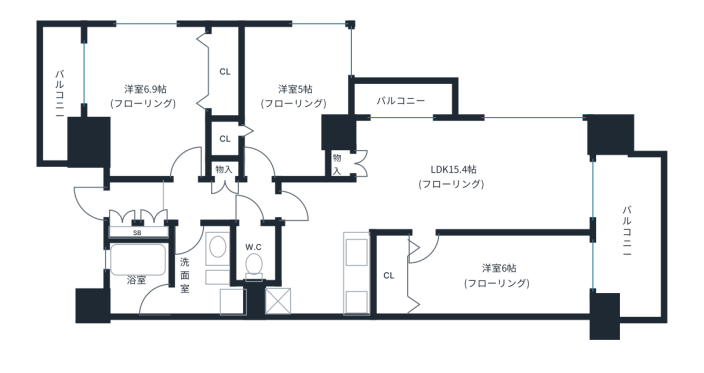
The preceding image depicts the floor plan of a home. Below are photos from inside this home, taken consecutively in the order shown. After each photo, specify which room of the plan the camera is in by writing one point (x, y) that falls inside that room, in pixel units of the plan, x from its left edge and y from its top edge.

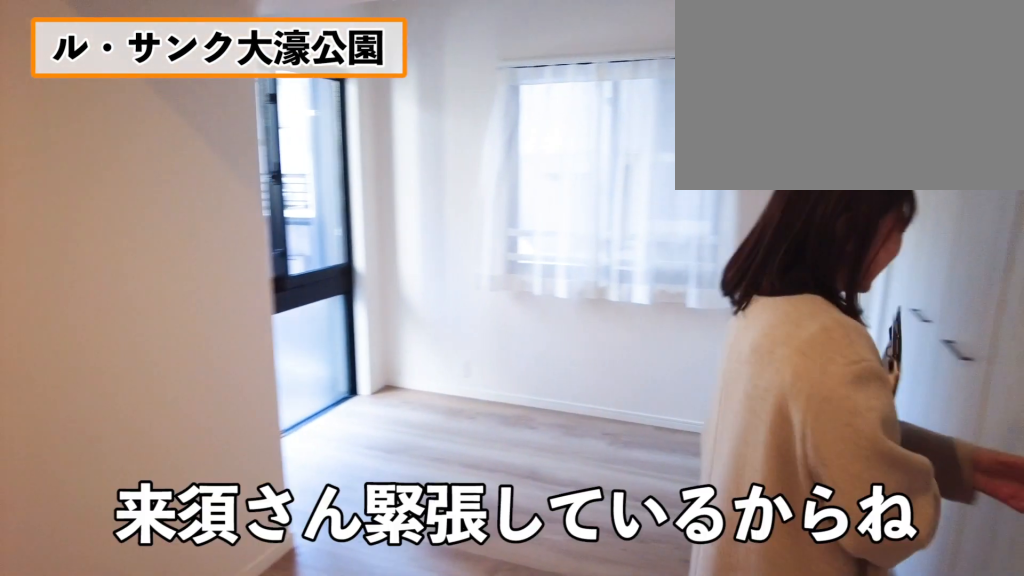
(146, 94)
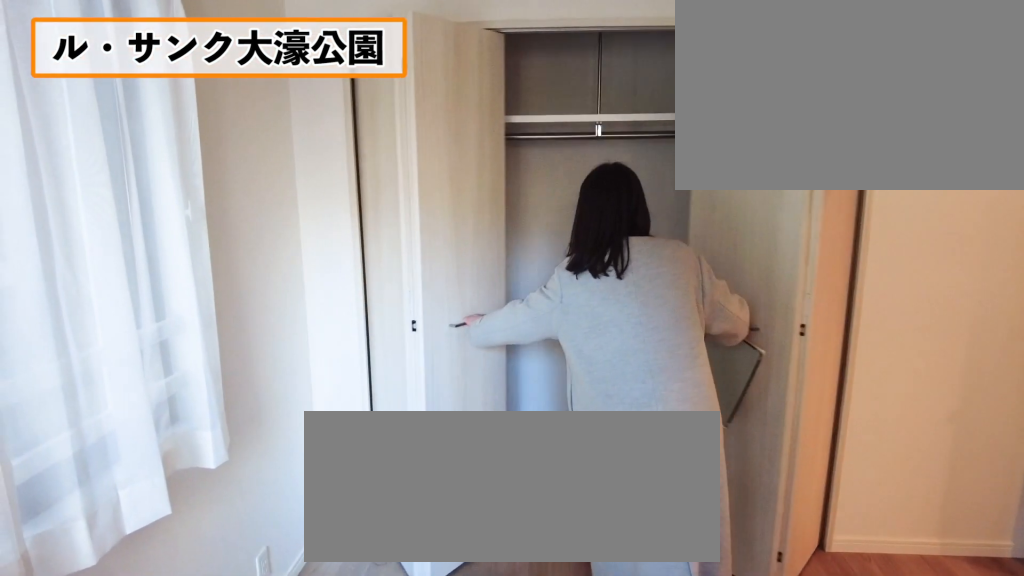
(146, 94)
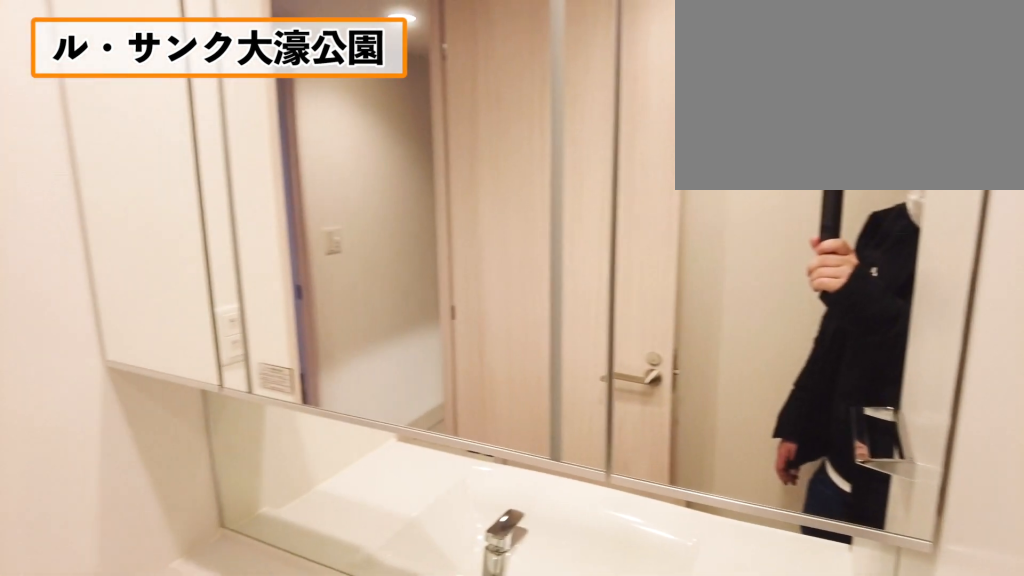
(195, 259)
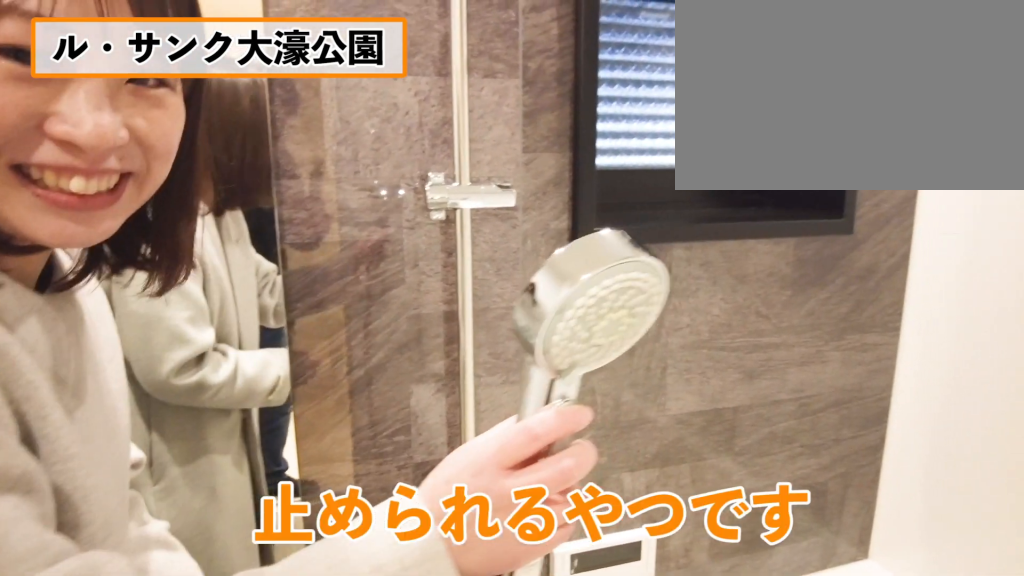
(150, 283)
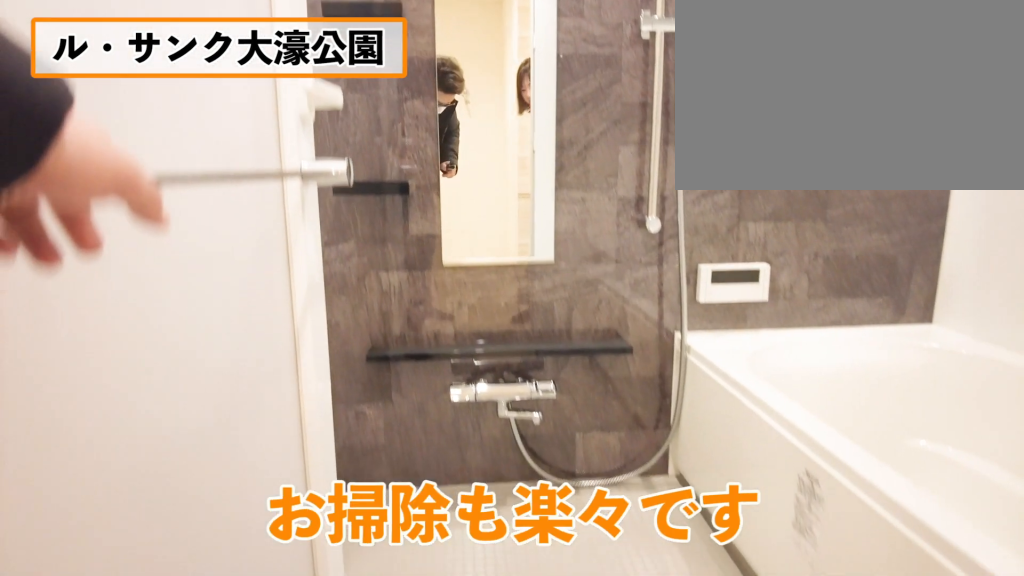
(150, 283)
